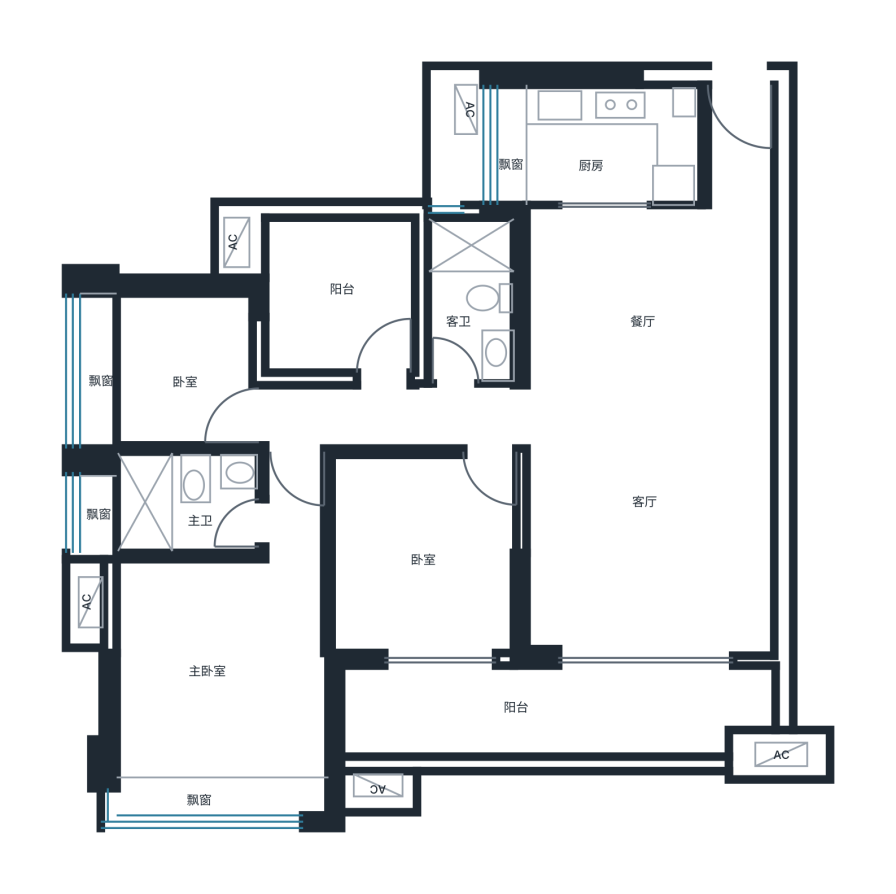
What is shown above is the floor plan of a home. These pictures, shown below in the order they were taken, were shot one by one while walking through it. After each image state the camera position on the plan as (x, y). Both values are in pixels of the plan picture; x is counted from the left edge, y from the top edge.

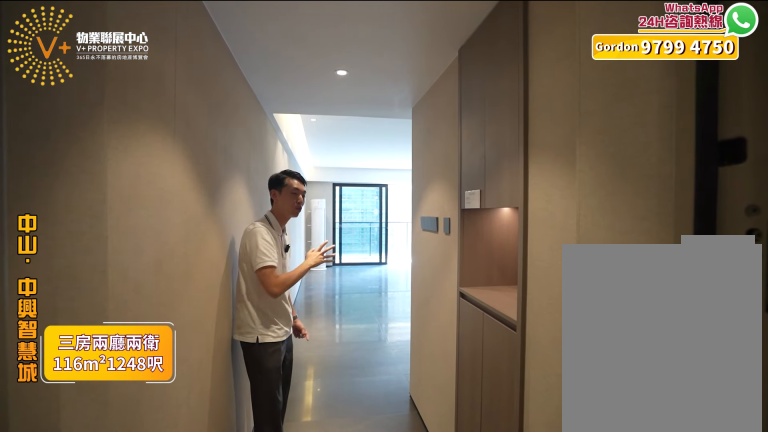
(733, 123)
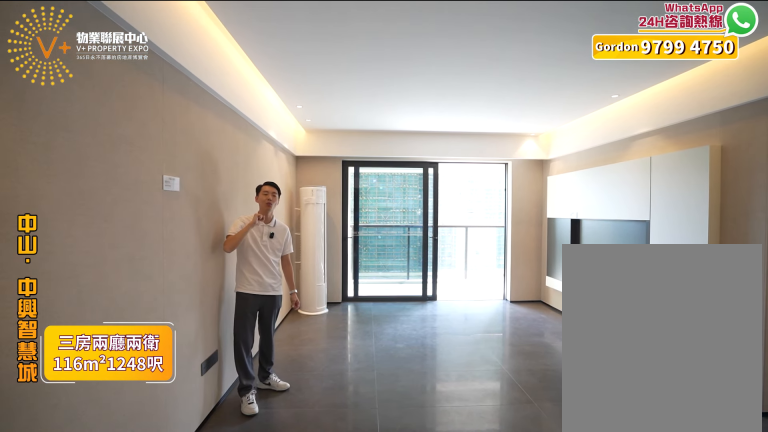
(715, 453)
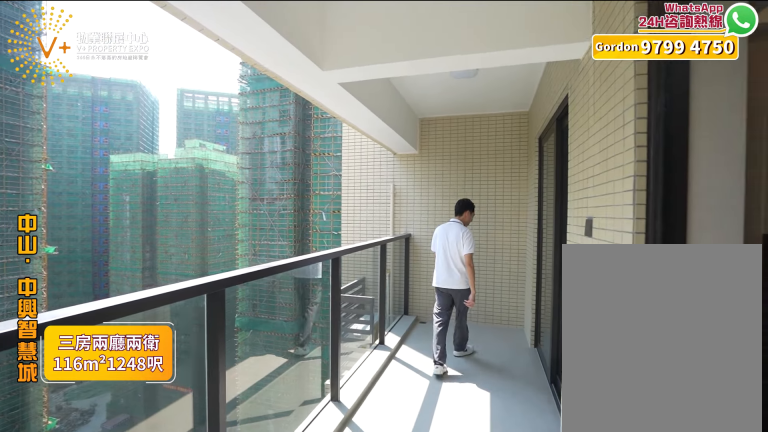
(633, 692)
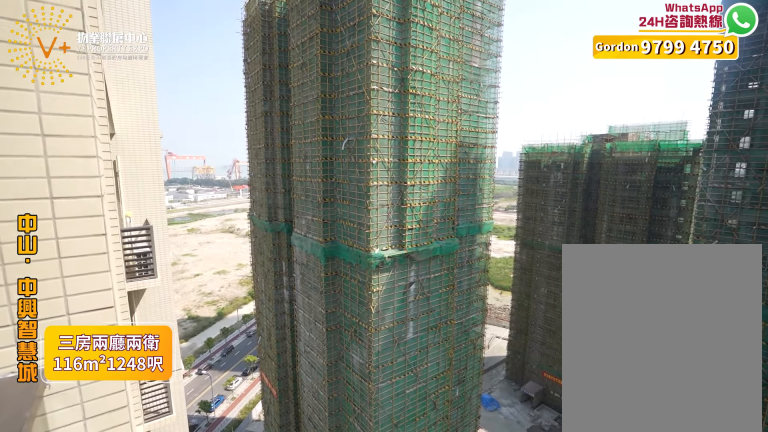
(634, 673)
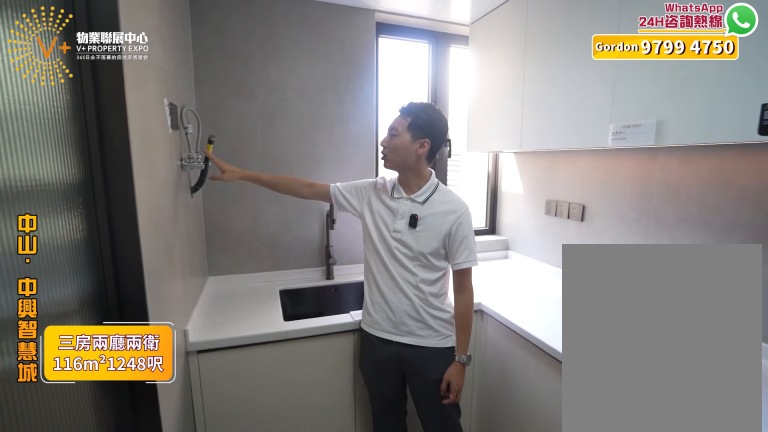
(603, 146)
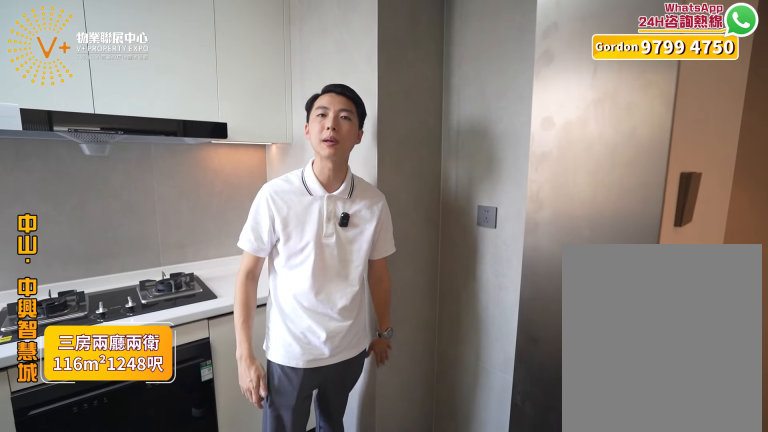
(614, 156)
